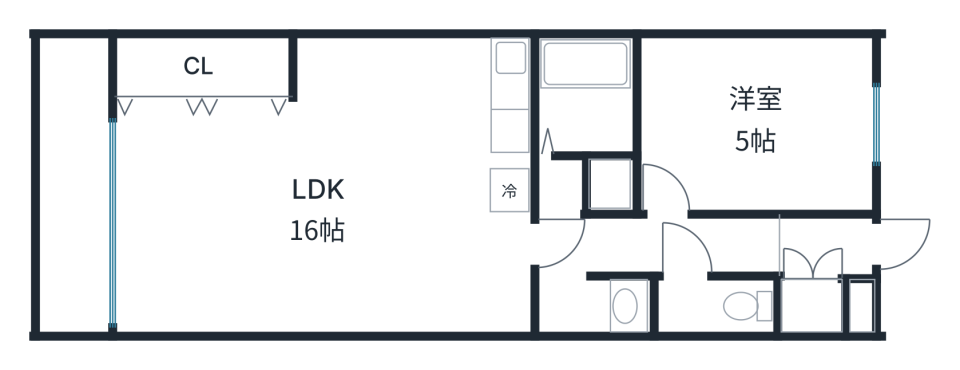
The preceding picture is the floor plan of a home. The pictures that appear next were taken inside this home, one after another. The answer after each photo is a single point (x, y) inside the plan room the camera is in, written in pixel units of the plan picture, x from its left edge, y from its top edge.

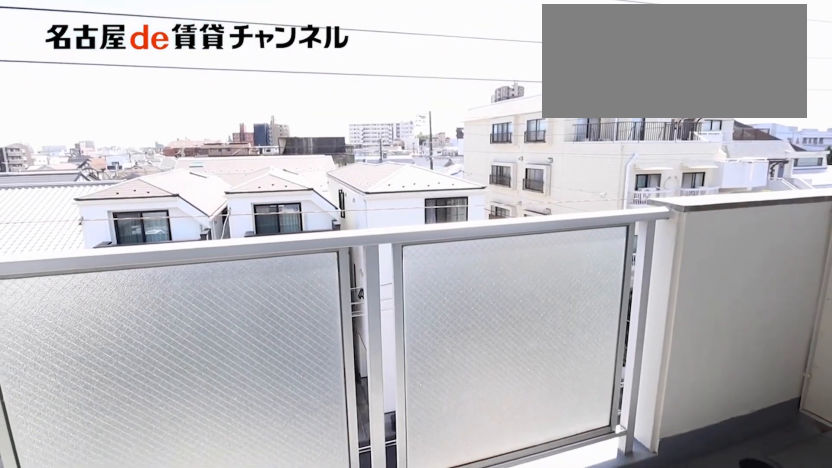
(74, 185)
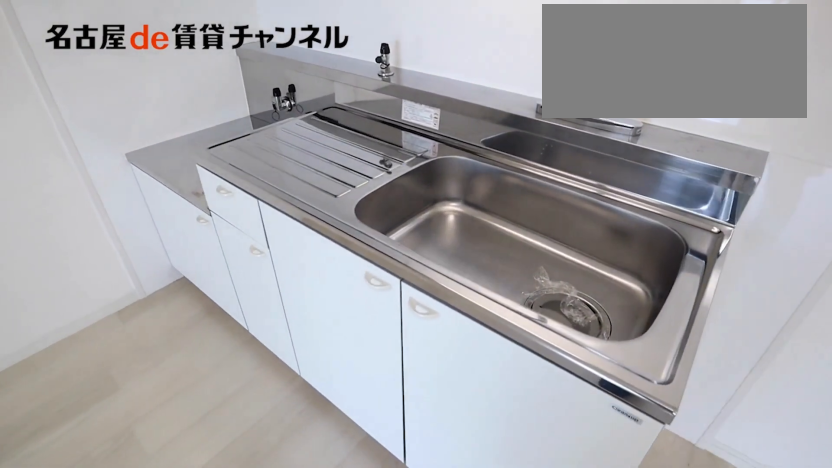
(501, 119)
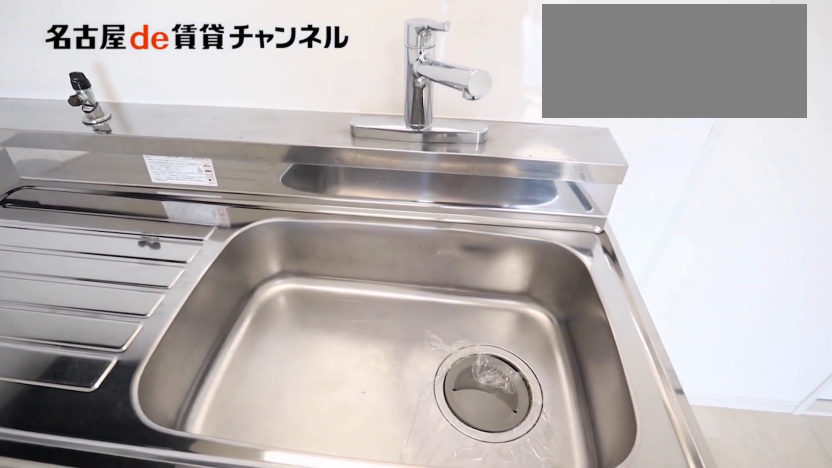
(501, 119)
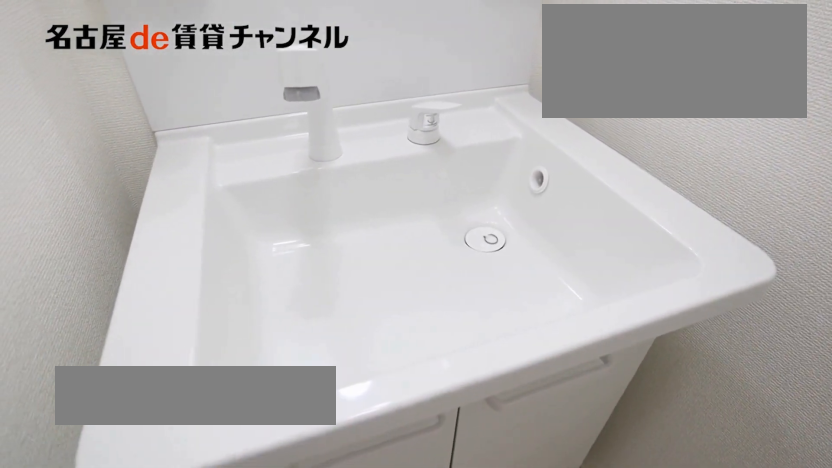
(595, 303)
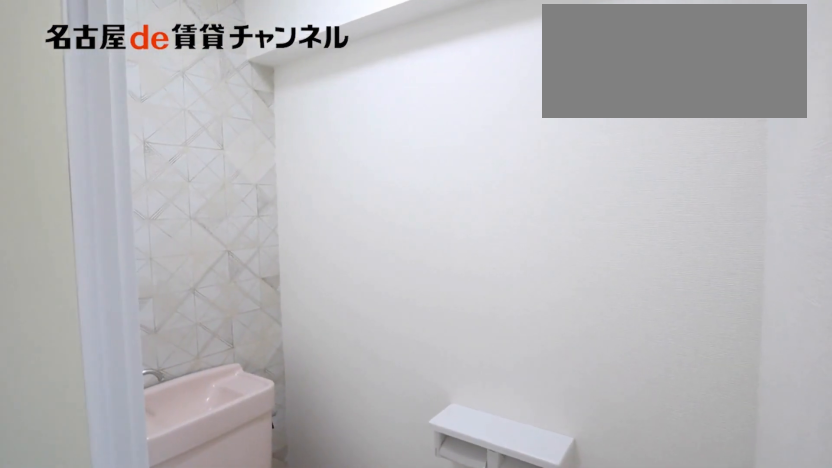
(716, 303)
